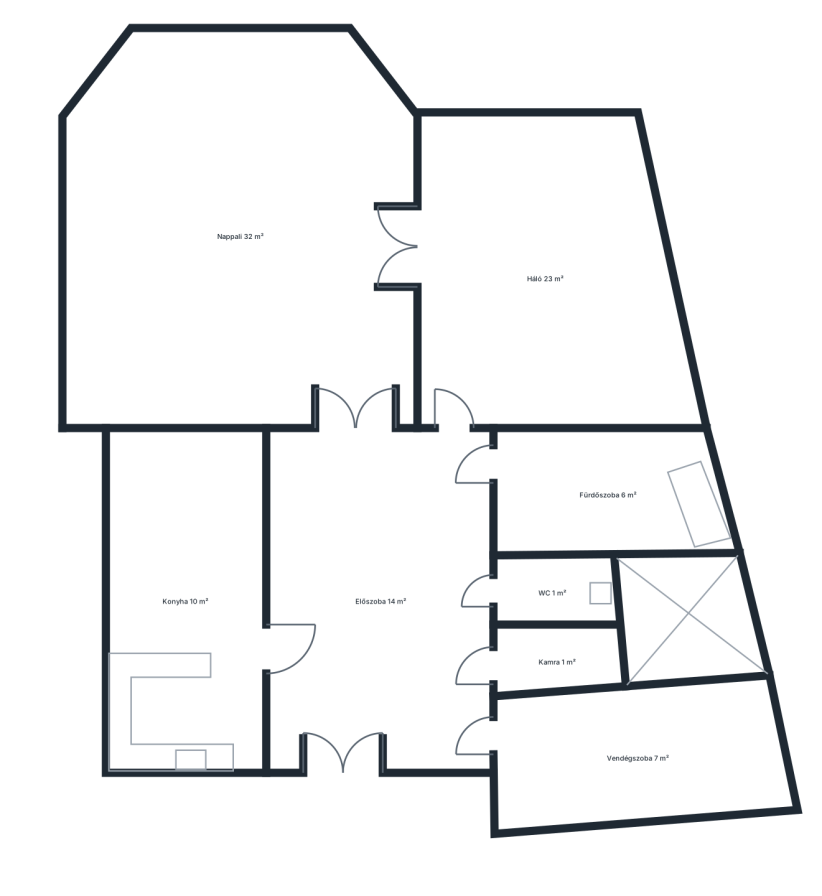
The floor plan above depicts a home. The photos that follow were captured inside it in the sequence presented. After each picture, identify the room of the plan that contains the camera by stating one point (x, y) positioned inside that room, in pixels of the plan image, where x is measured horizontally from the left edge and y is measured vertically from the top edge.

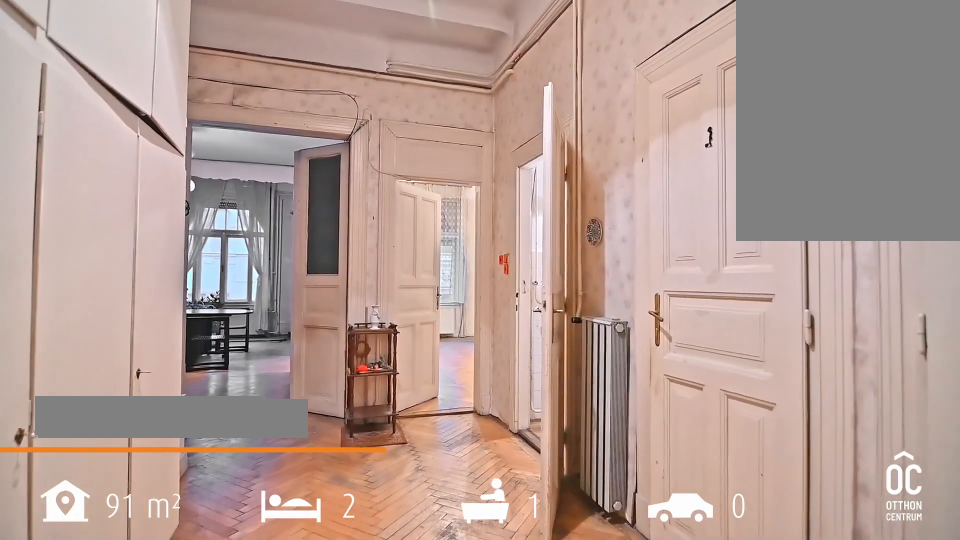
(379, 593)
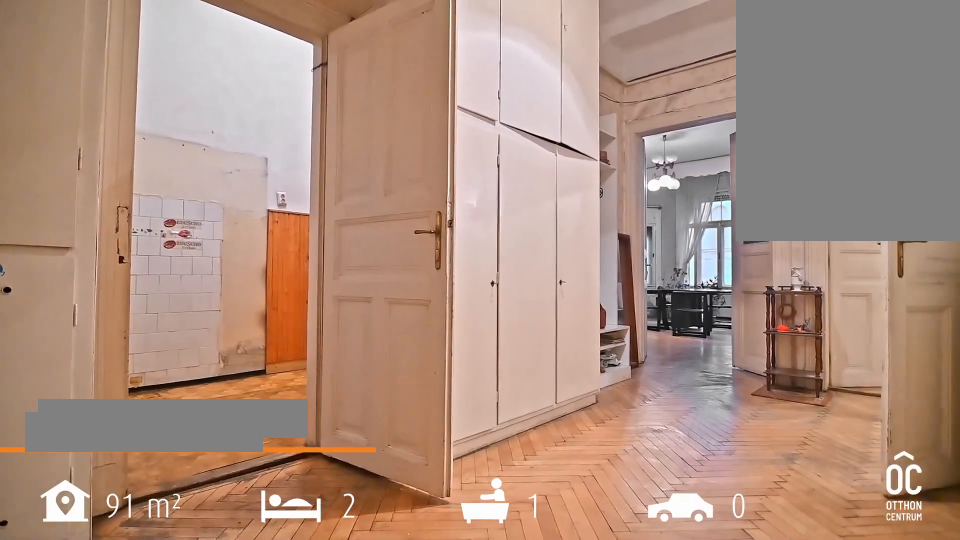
(379, 593)
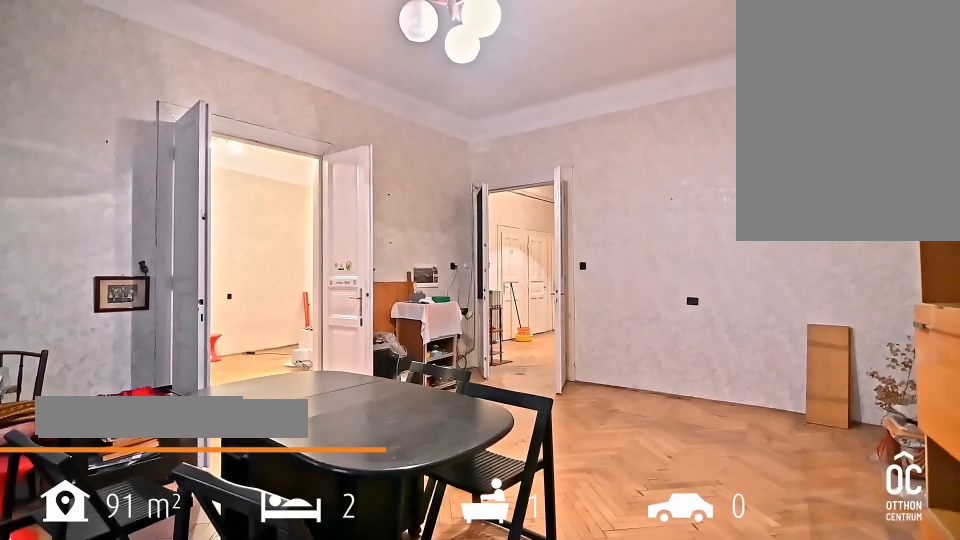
(241, 236)
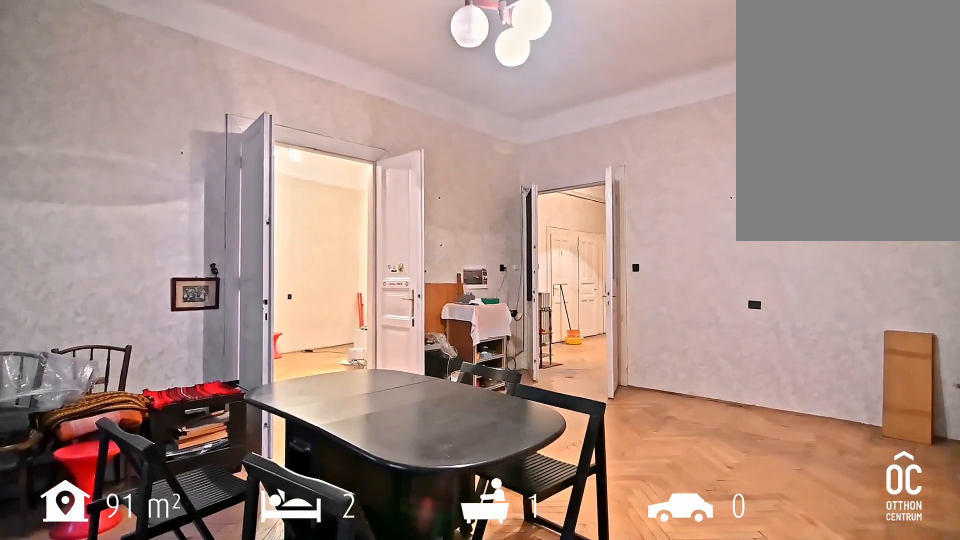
(241, 236)
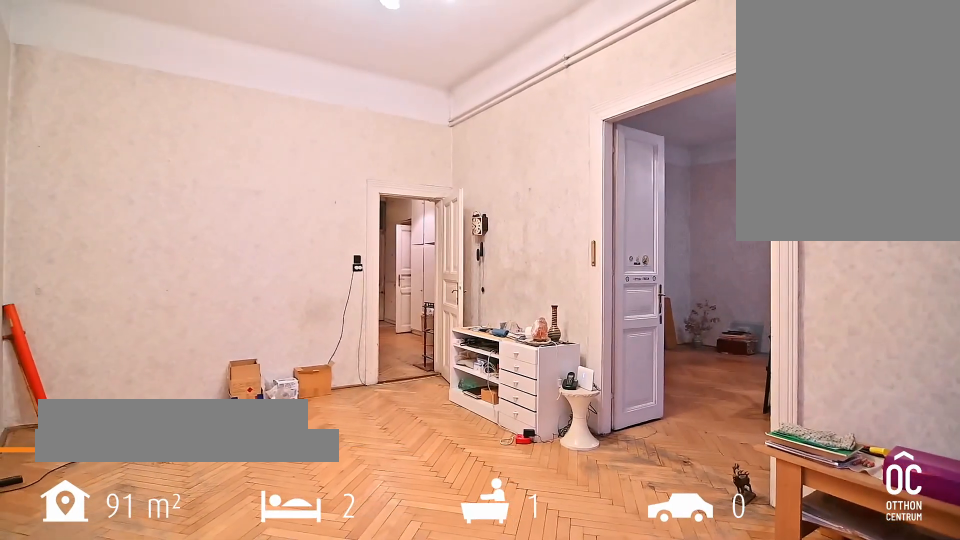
(538, 281)
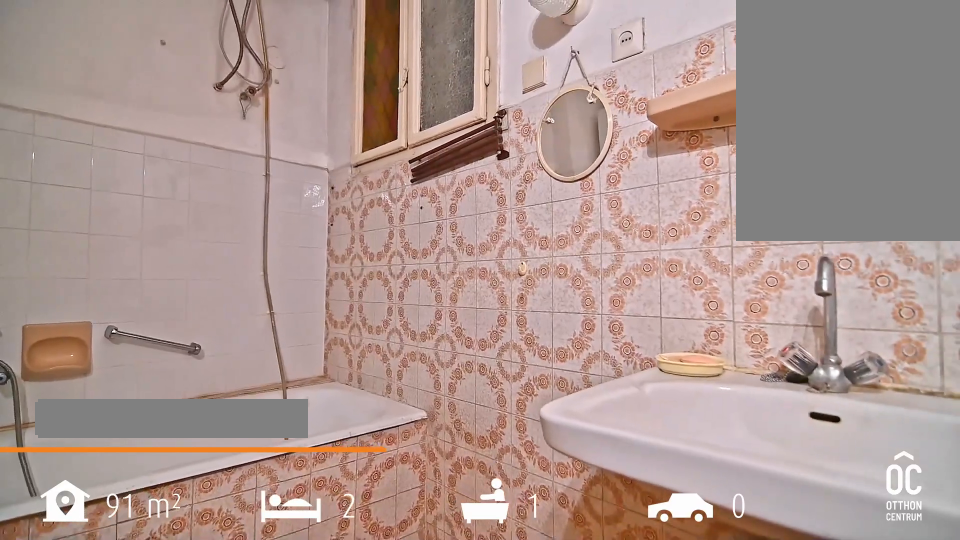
(602, 495)
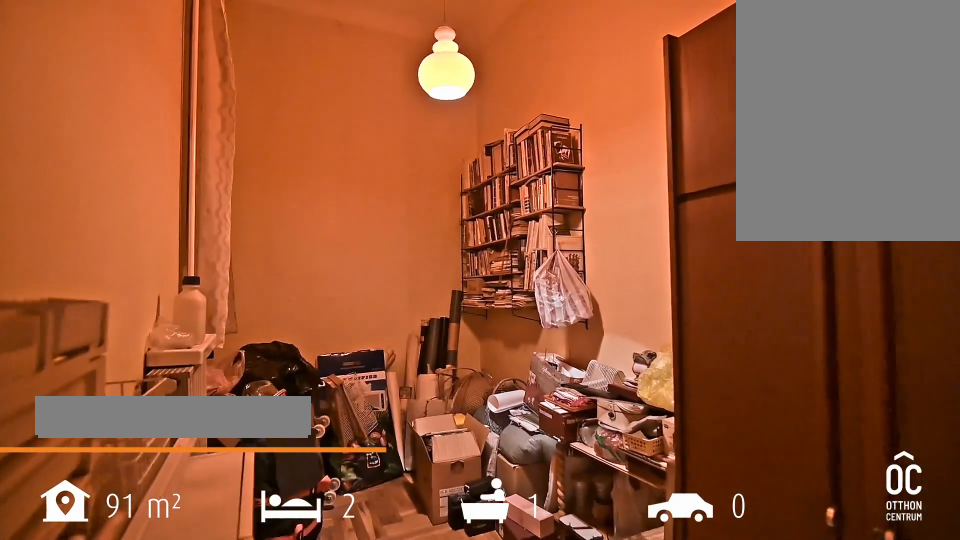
(640, 758)
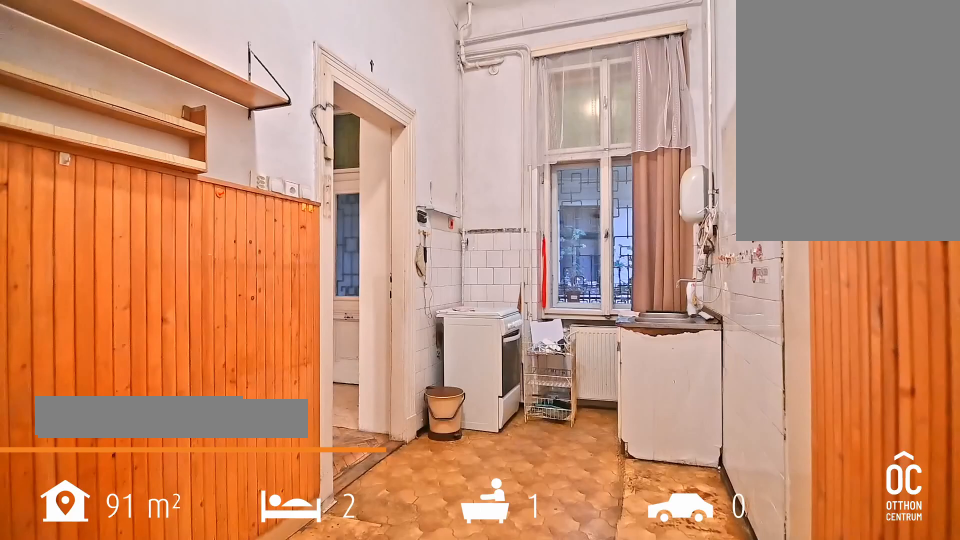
(182, 601)
